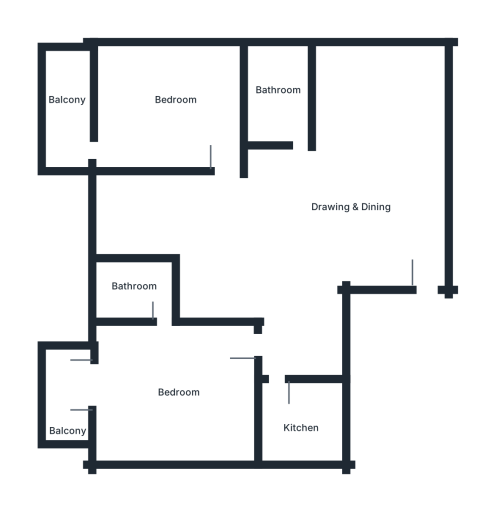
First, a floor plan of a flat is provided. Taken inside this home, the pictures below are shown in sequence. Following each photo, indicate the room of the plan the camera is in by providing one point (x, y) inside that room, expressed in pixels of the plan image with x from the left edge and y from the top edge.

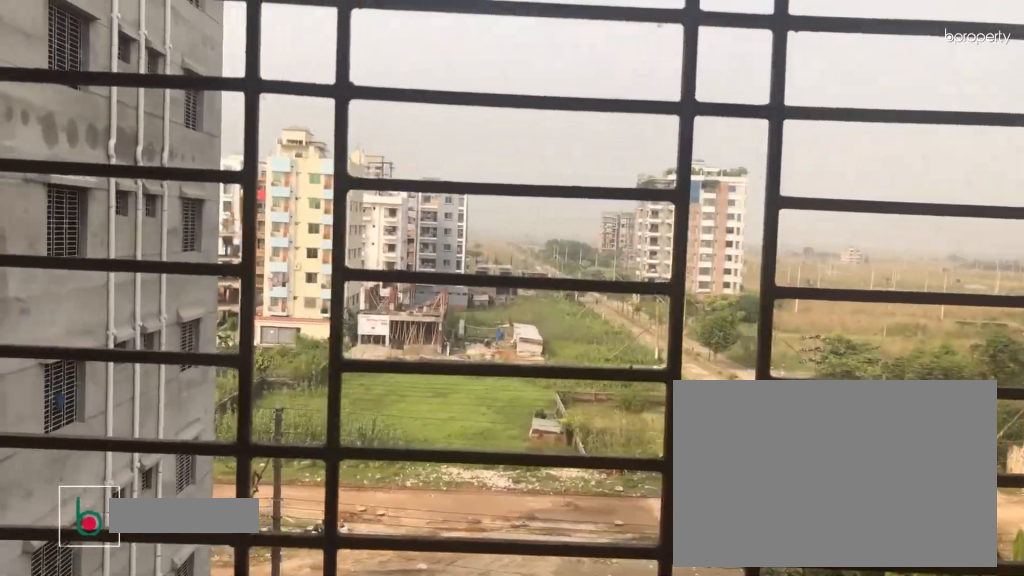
(68, 392)
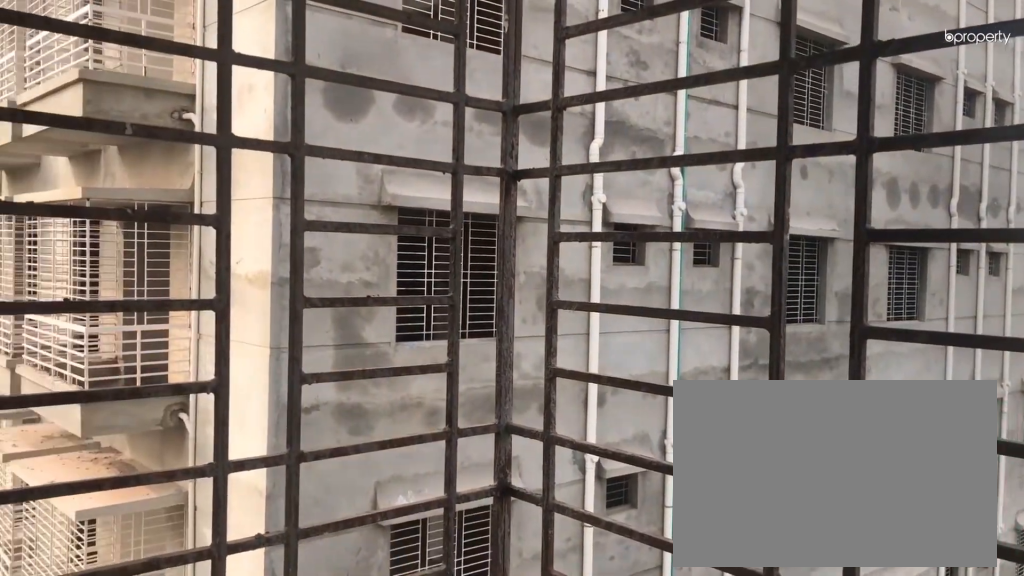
(68, 392)
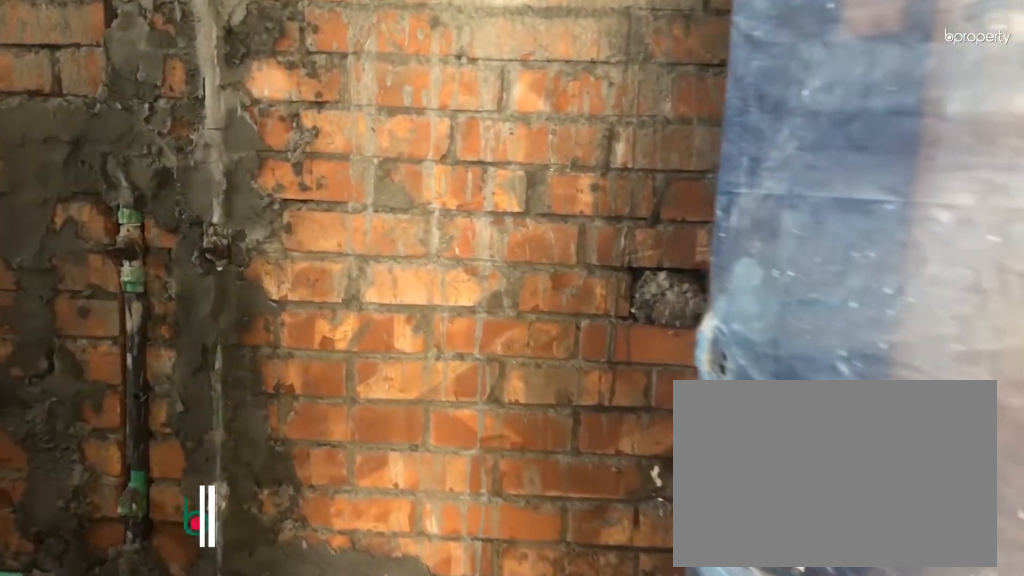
(132, 292)
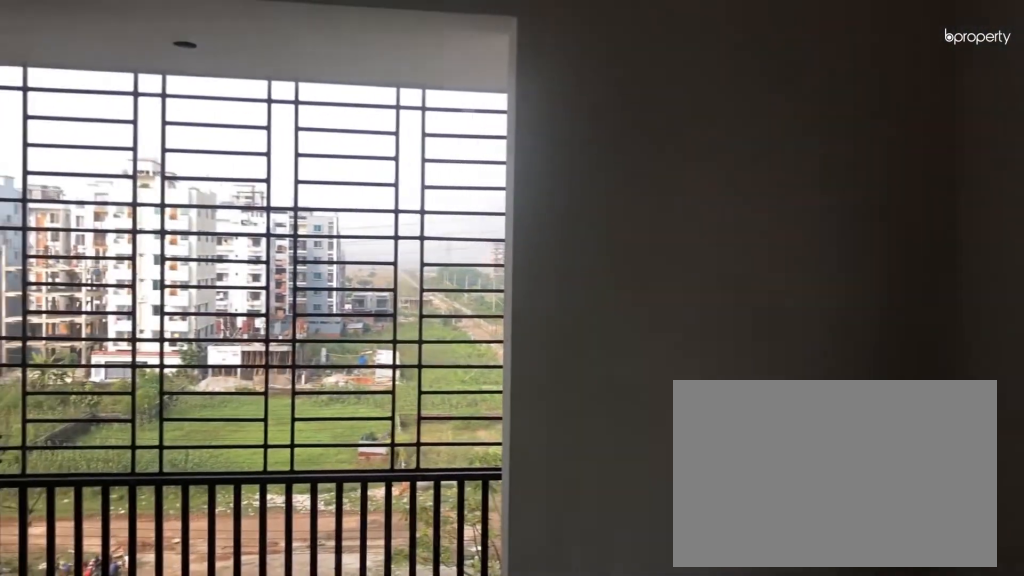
(163, 103)
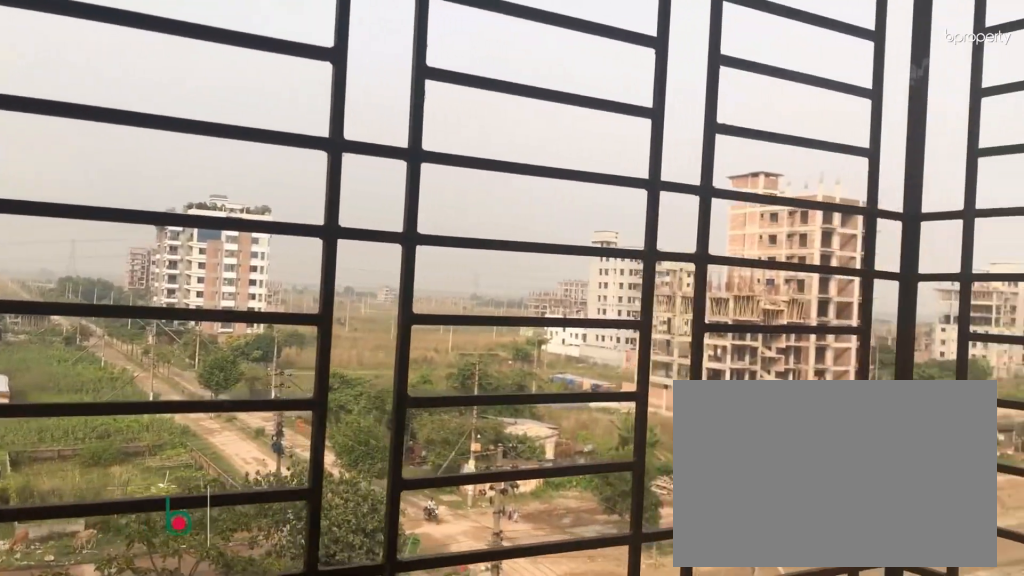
(65, 105)
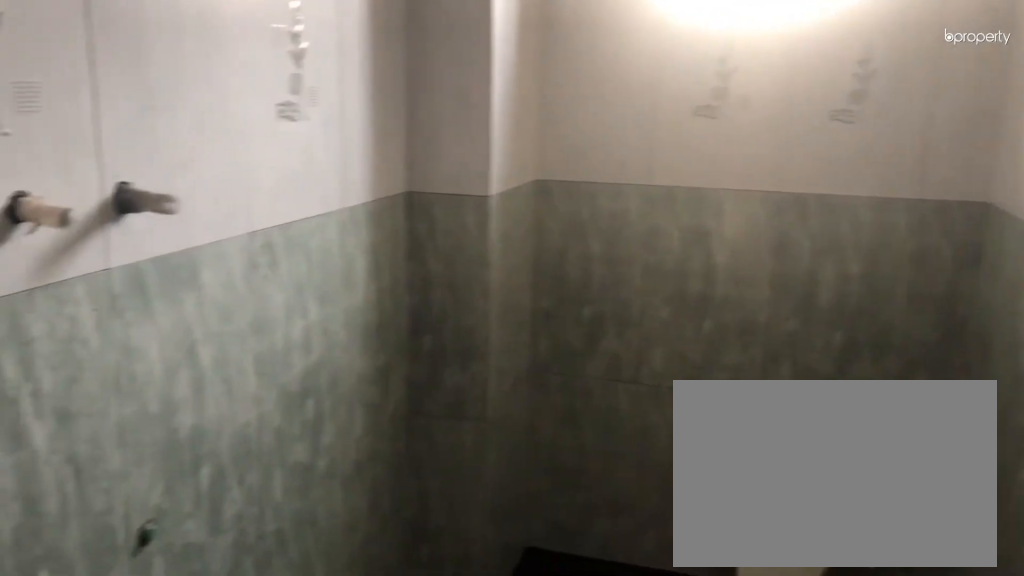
(275, 93)
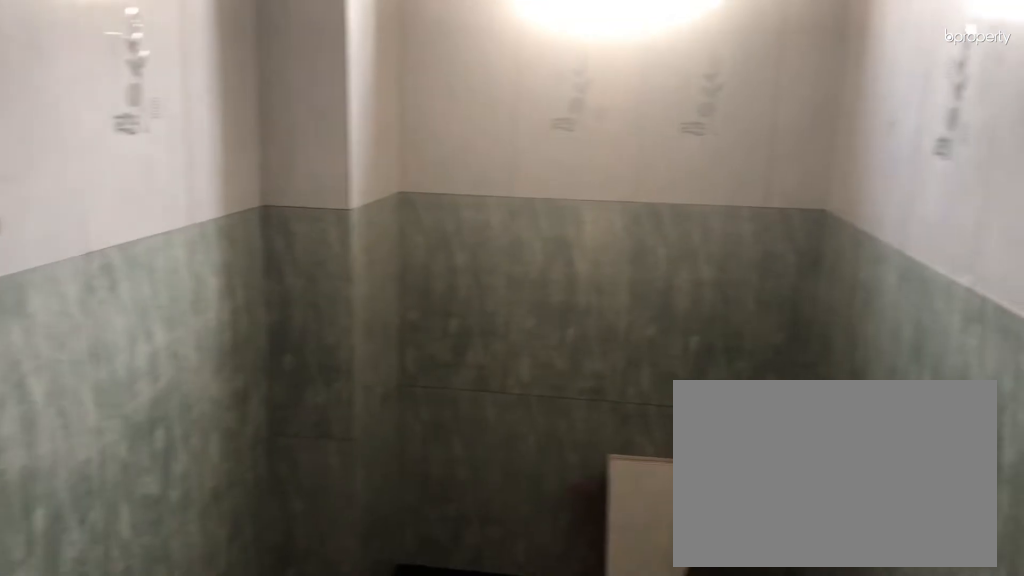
(275, 93)
